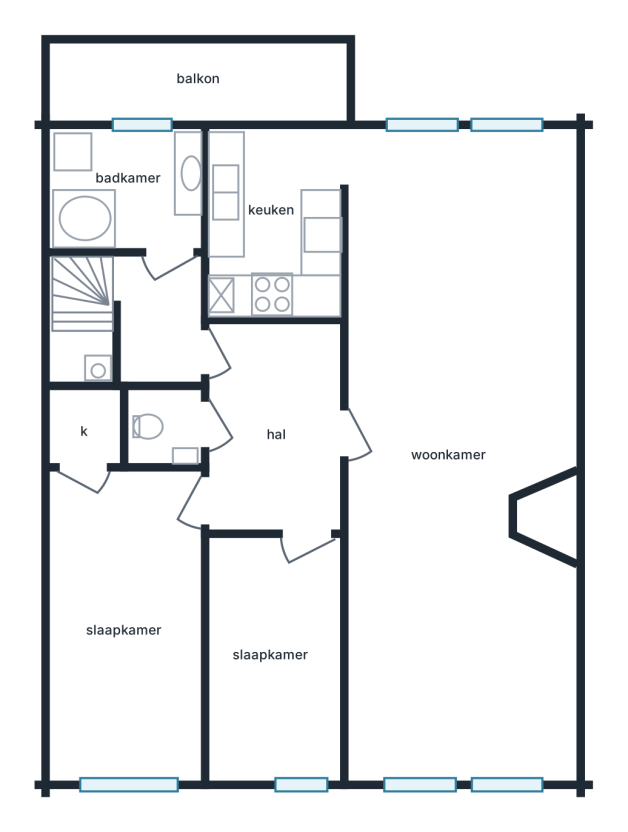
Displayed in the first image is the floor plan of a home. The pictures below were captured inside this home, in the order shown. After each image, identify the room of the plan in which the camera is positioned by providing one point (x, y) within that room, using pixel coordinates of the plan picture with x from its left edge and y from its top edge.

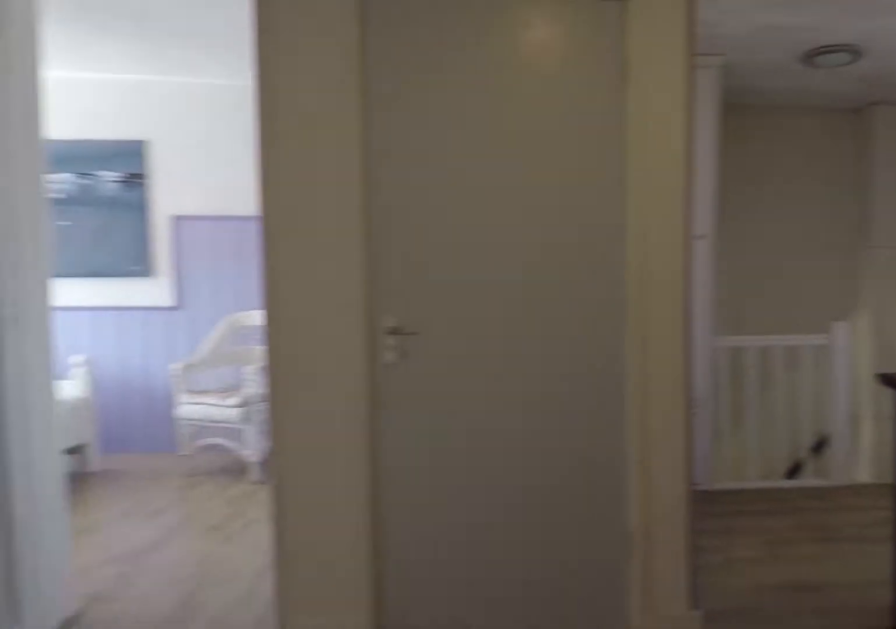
(275, 428)
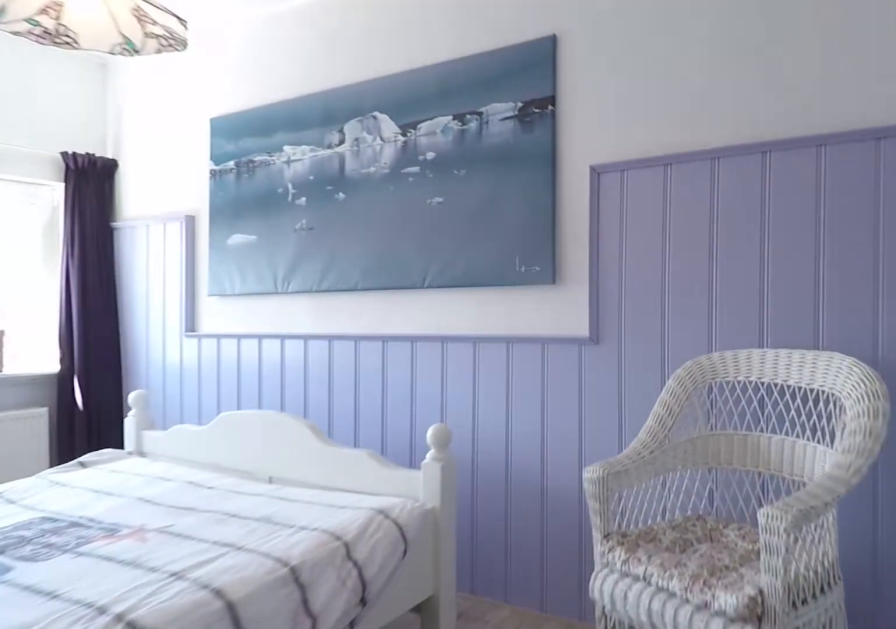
(127, 623)
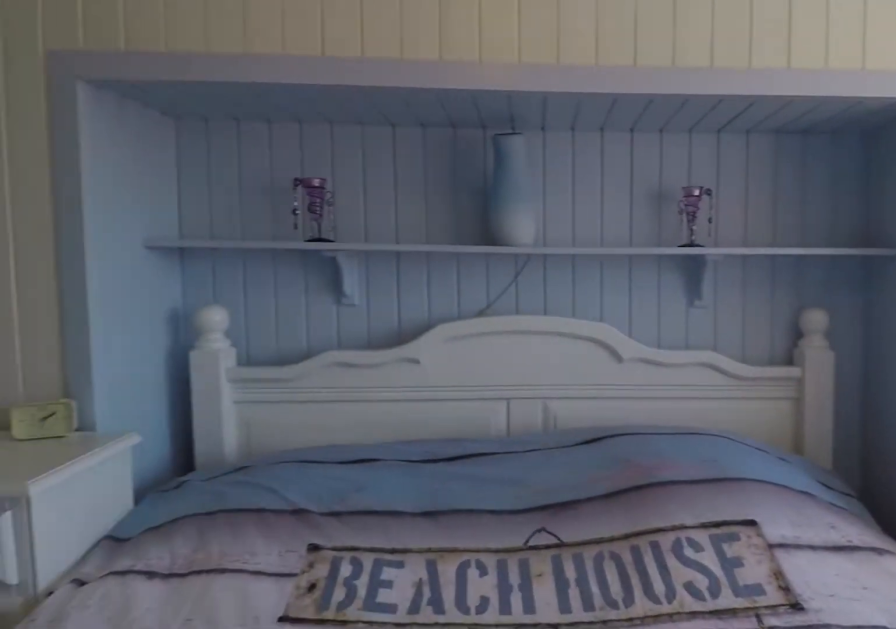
(127, 623)
